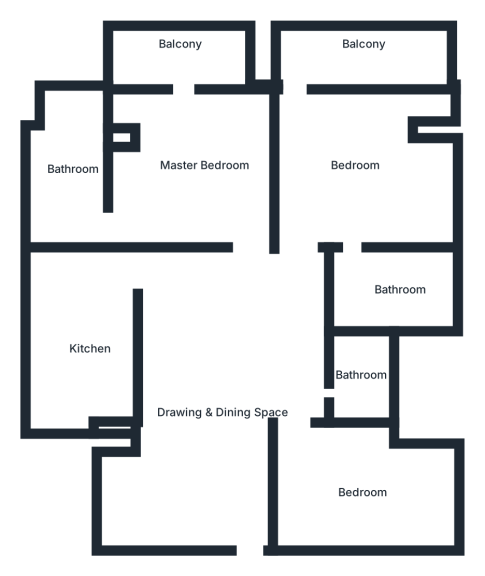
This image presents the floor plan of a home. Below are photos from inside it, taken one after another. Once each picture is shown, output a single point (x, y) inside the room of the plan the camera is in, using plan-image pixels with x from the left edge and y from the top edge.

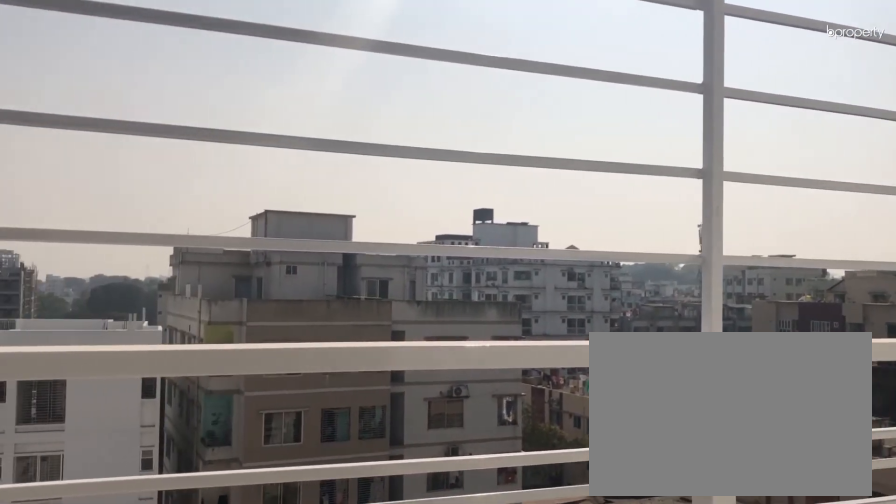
(370, 66)
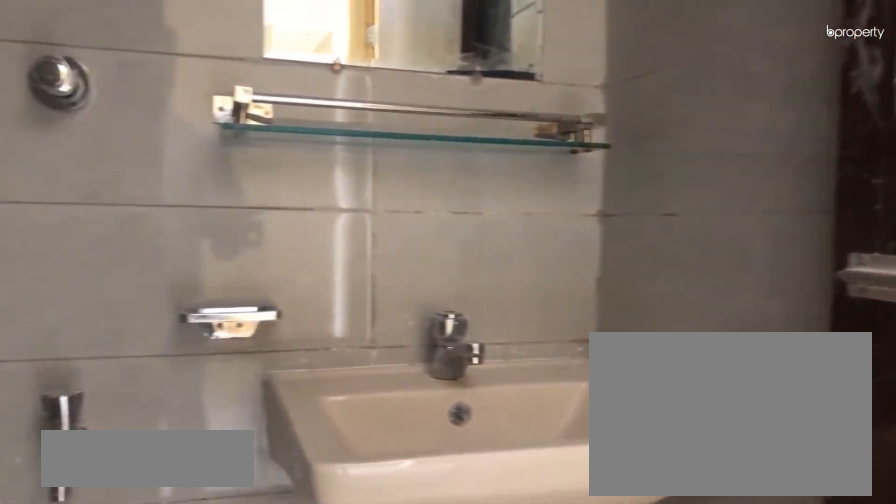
(359, 374)
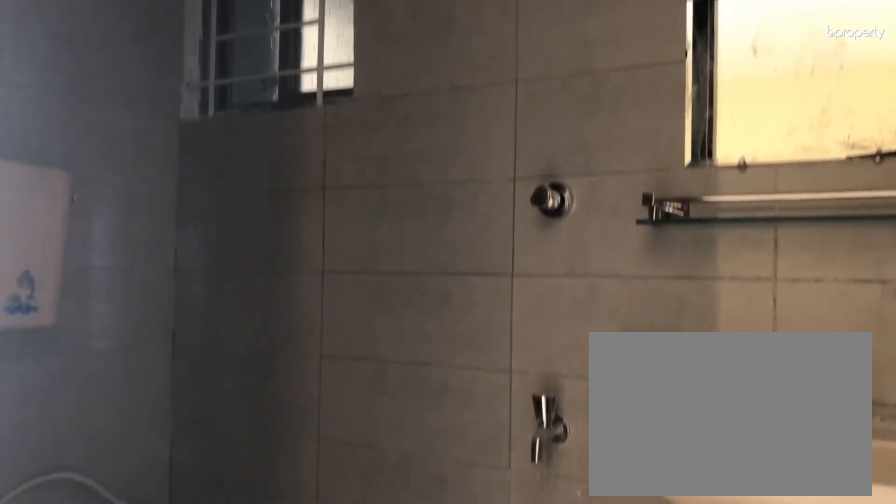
(358, 375)
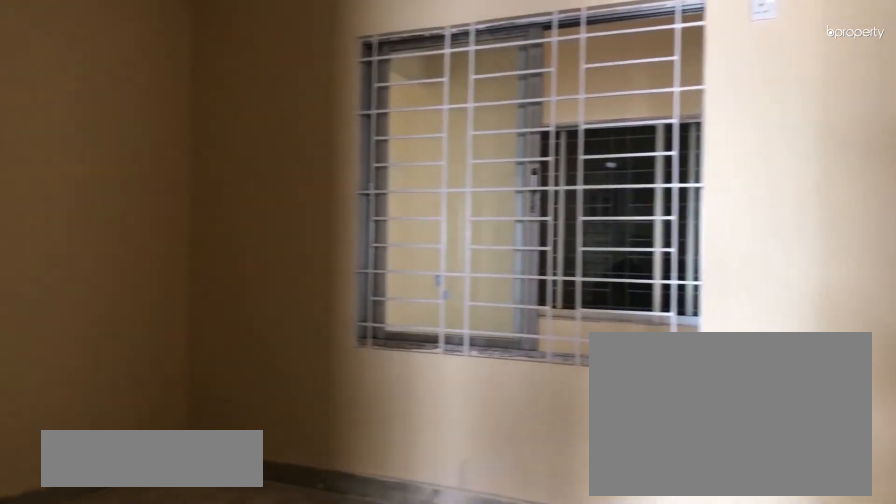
(364, 490)
